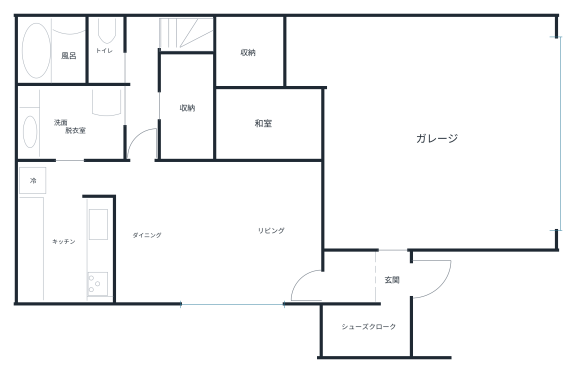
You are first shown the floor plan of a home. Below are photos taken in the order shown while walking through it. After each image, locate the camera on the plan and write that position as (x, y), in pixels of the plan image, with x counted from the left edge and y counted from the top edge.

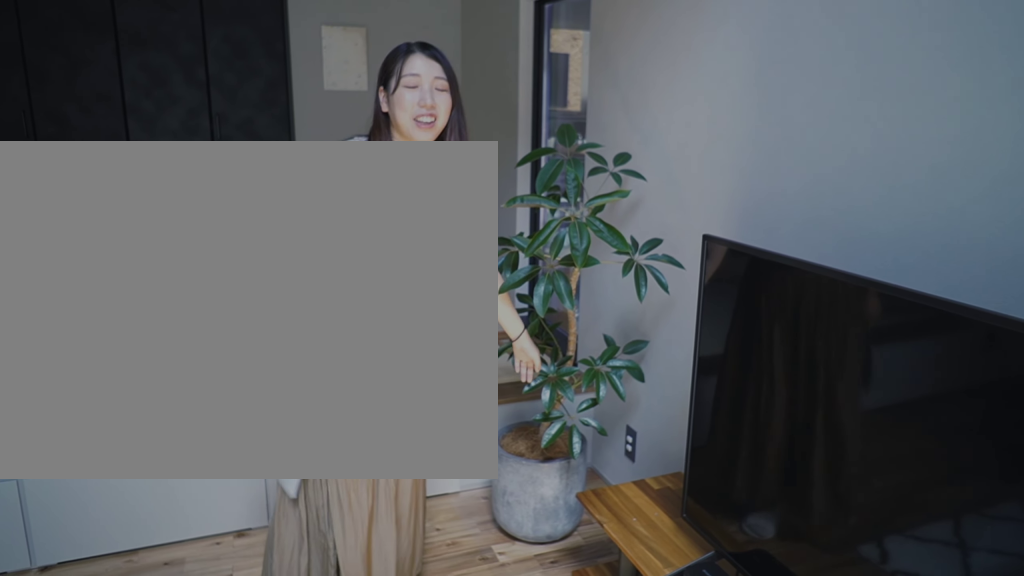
(314, 184)
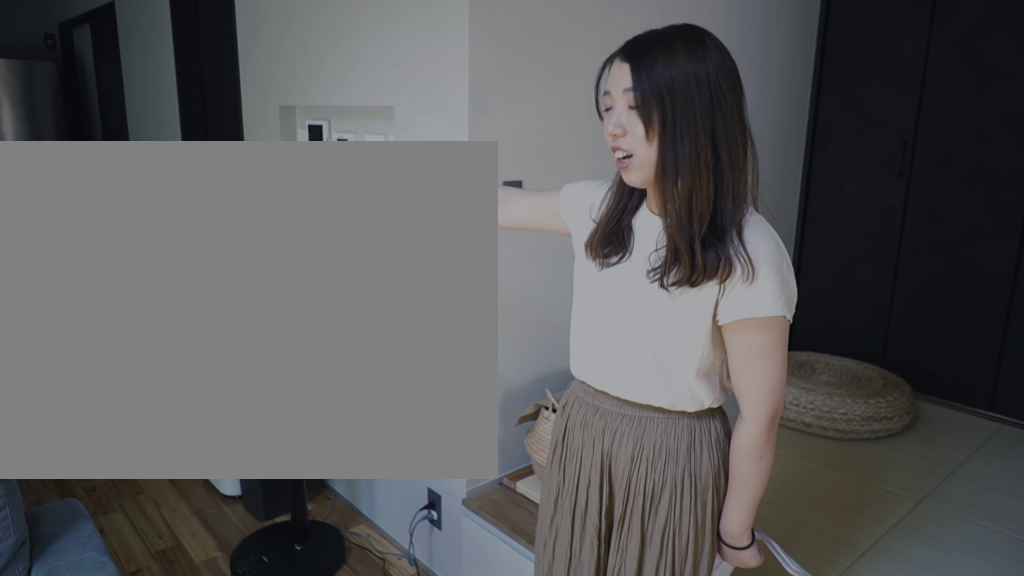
(201, 184)
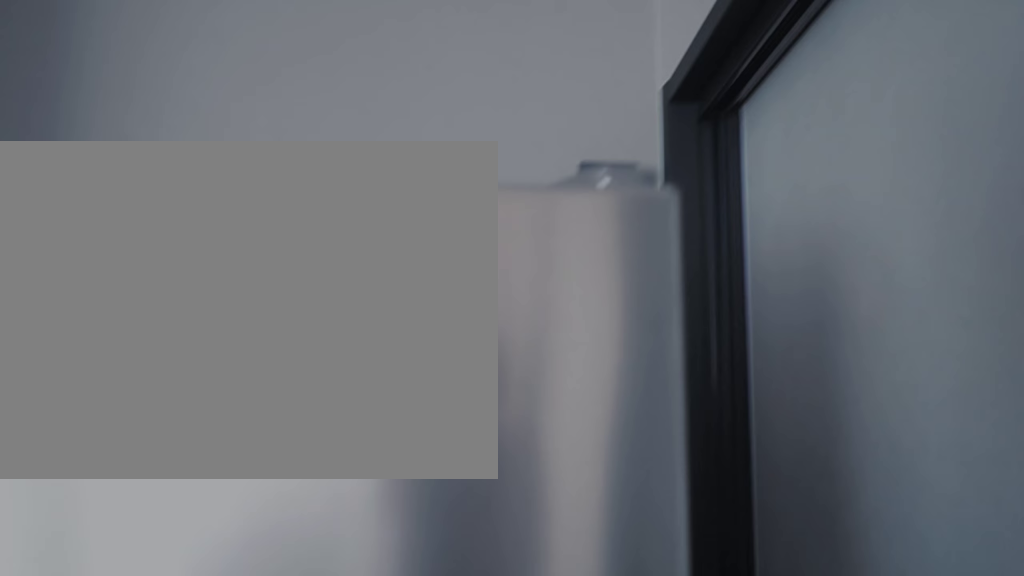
(20, 181)
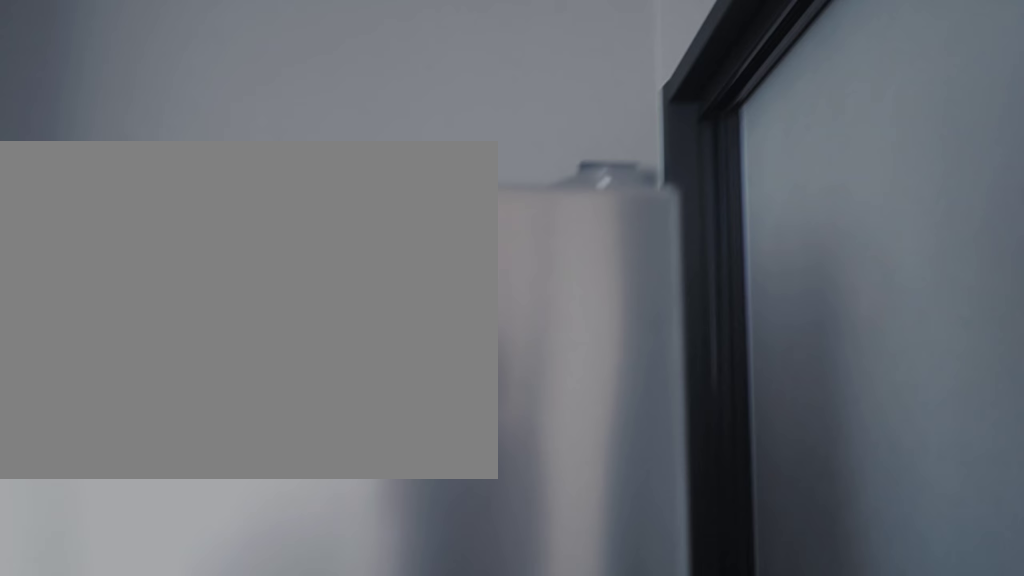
(20, 183)
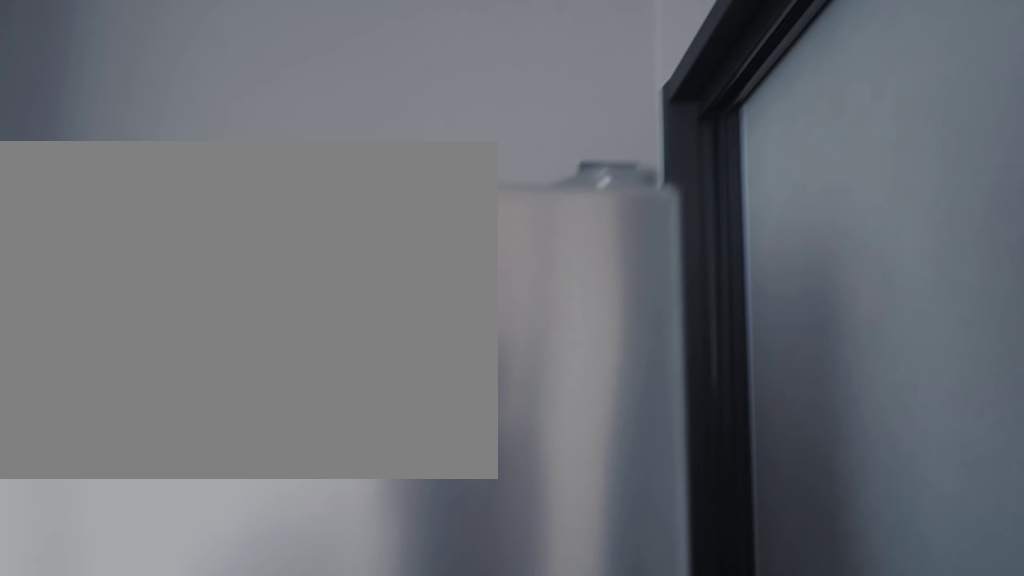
(20, 183)
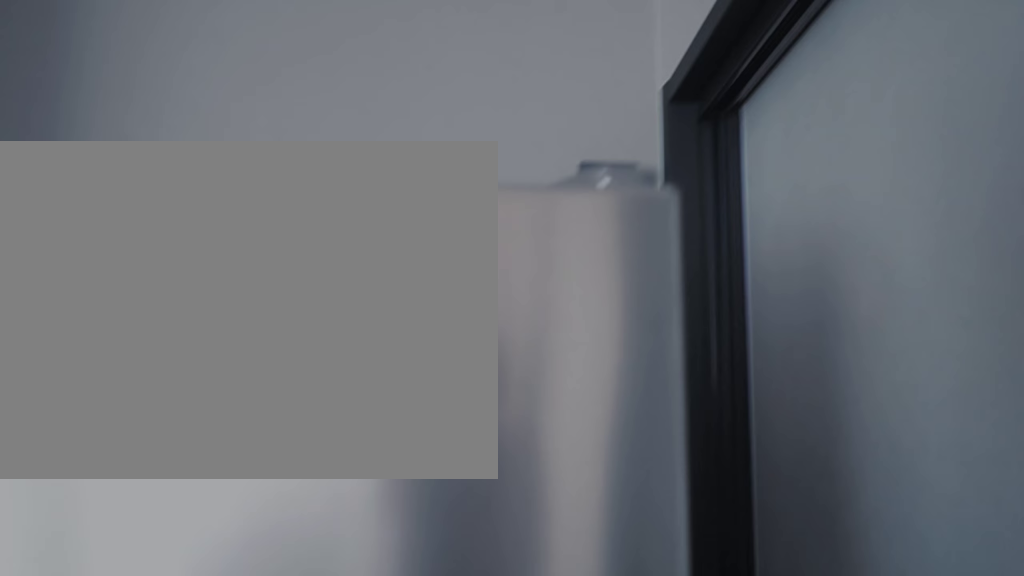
(20, 183)
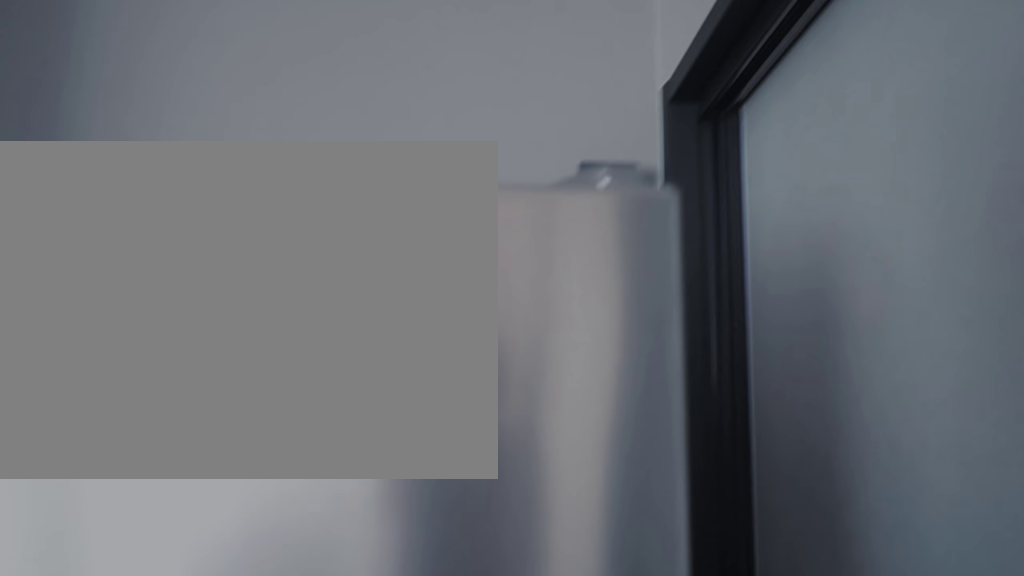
(22, 192)
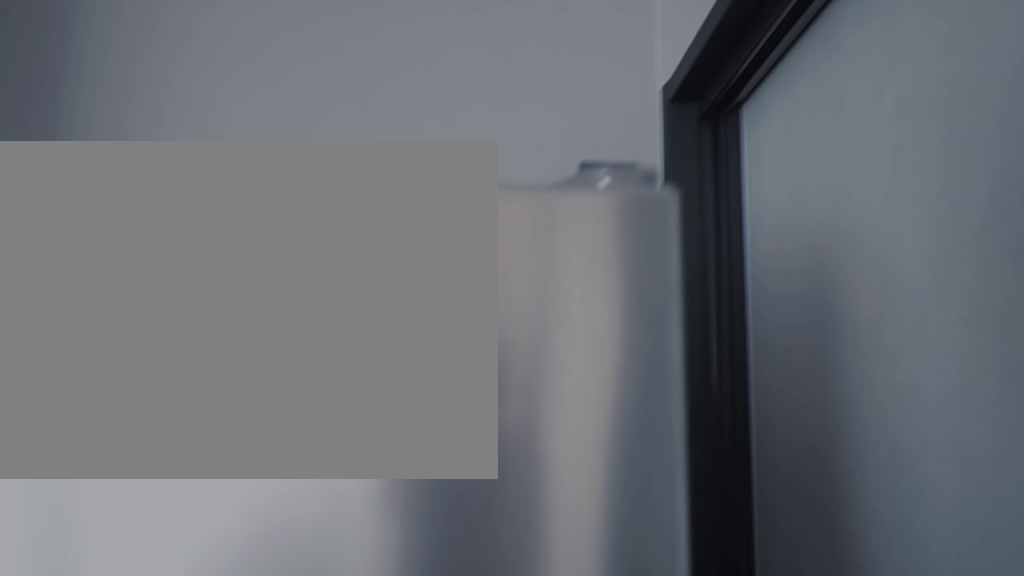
(20, 192)
